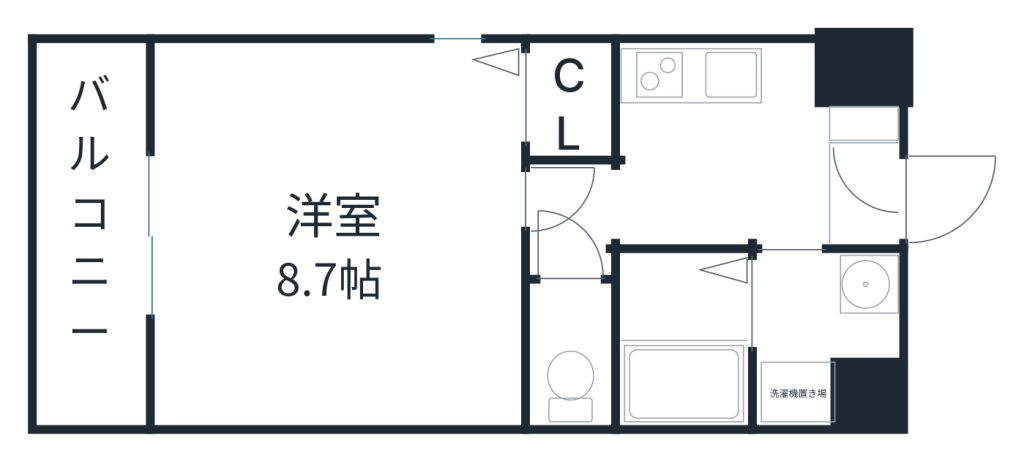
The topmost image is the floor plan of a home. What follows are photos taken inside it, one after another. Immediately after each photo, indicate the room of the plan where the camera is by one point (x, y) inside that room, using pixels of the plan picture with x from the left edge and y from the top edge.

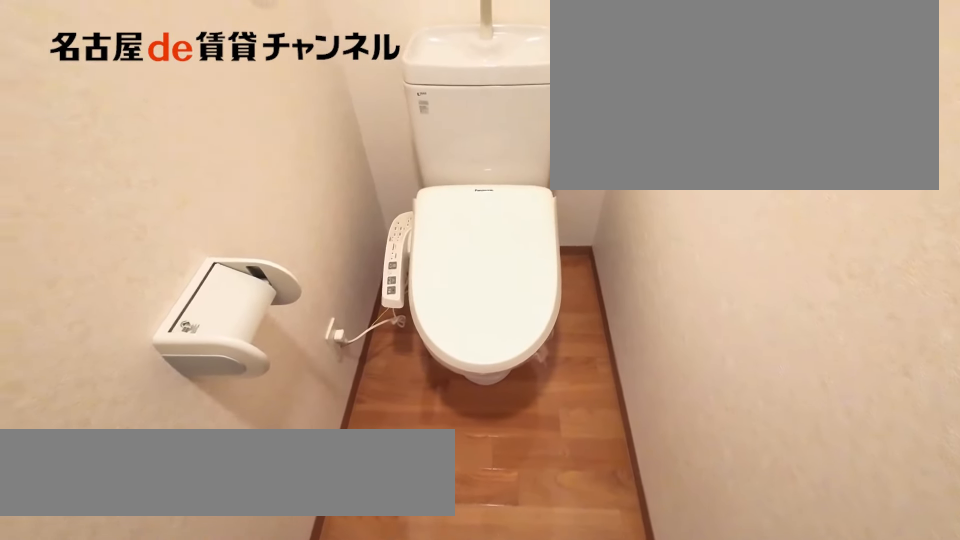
(571, 353)
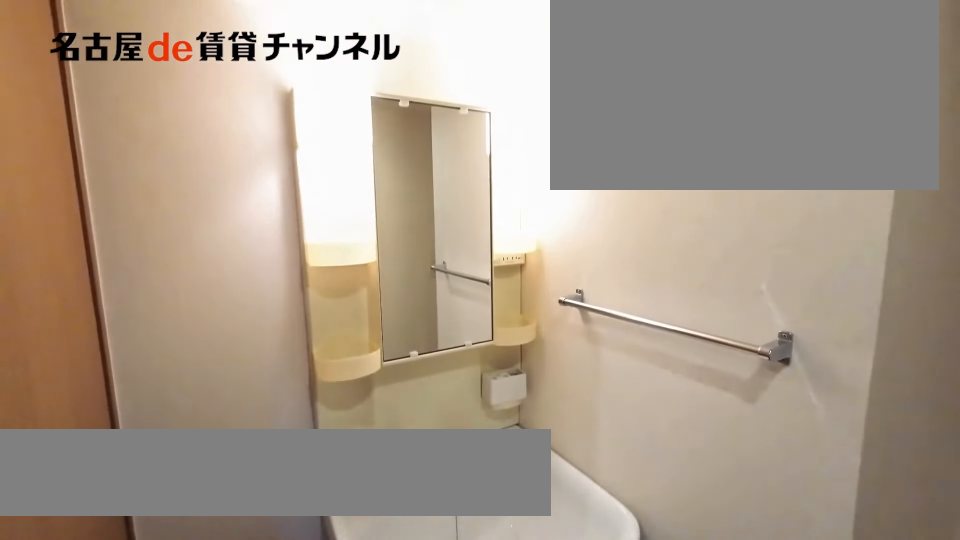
(828, 337)
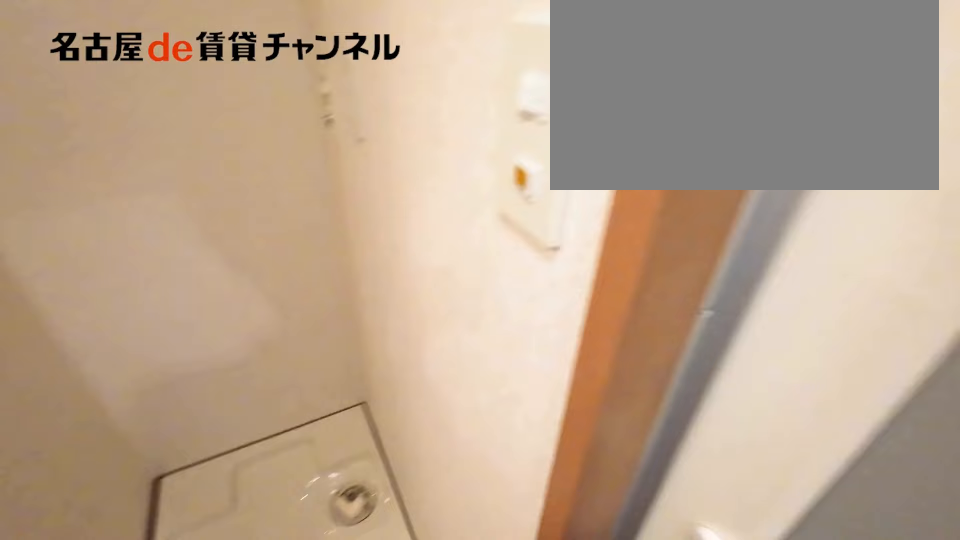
(828, 337)
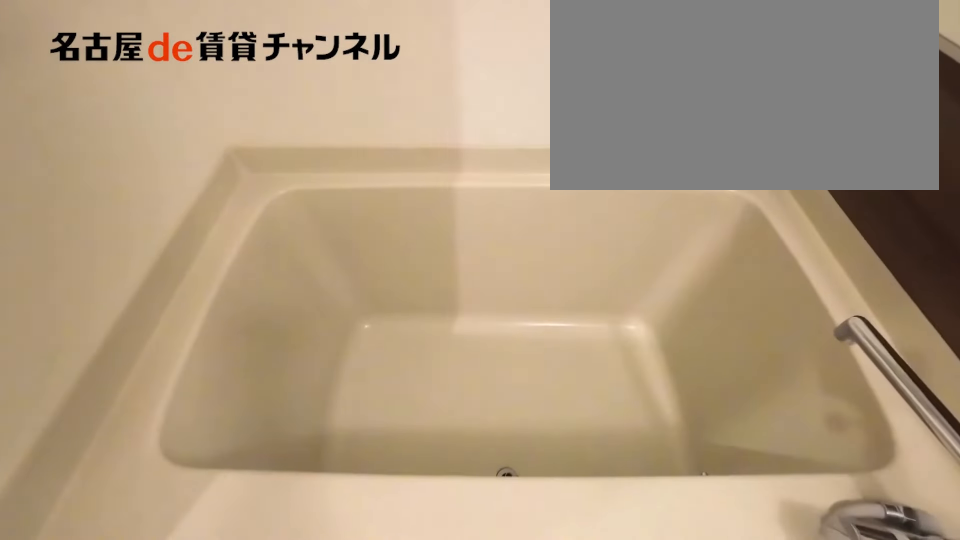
(678, 336)
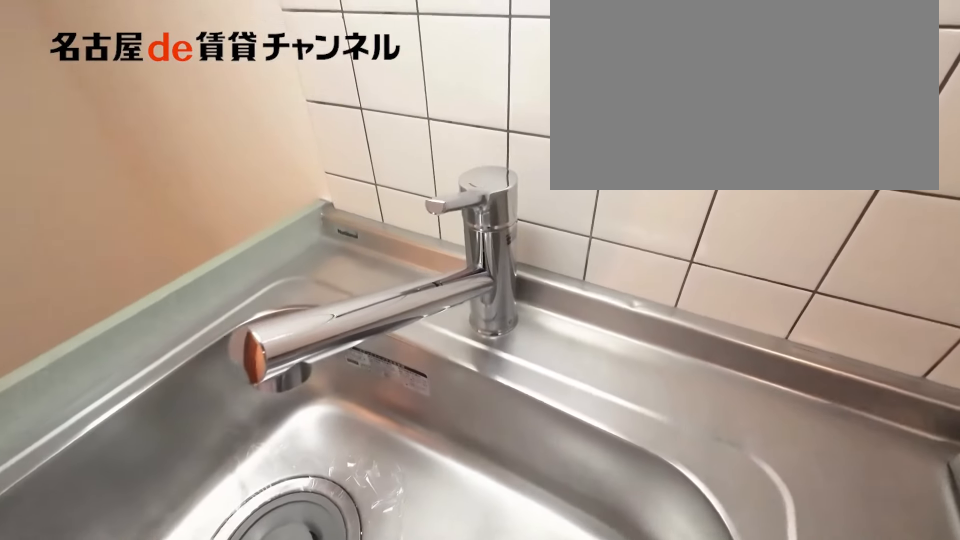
(714, 74)
